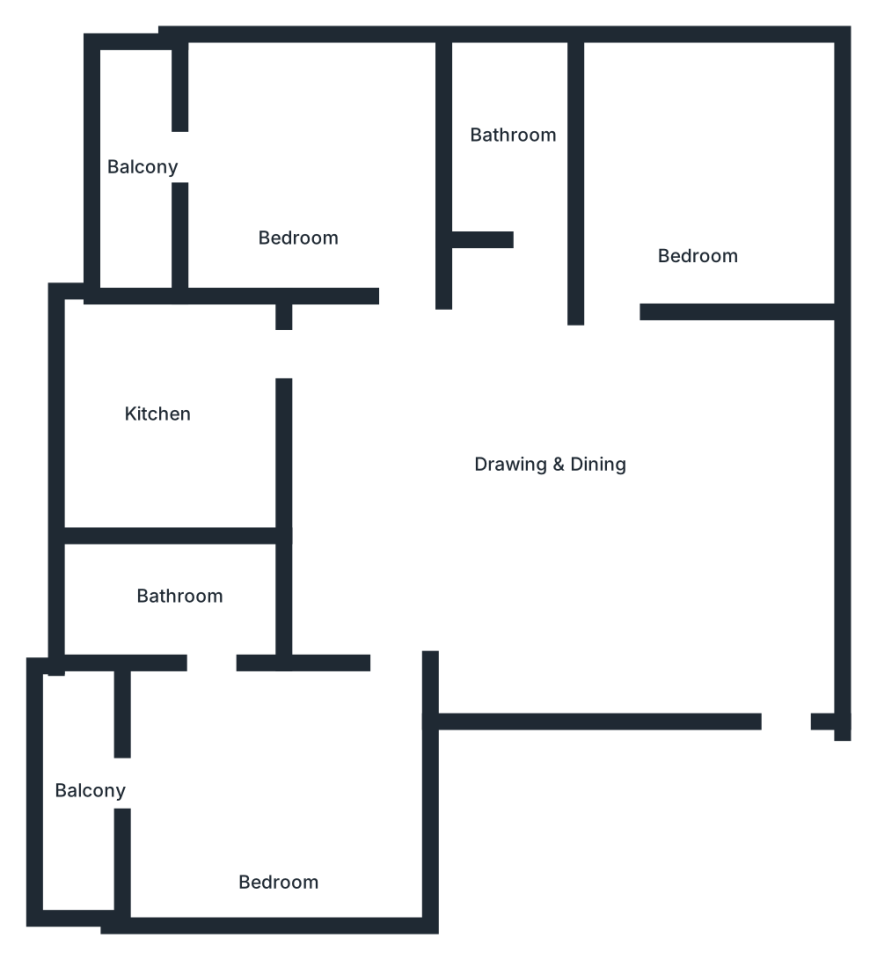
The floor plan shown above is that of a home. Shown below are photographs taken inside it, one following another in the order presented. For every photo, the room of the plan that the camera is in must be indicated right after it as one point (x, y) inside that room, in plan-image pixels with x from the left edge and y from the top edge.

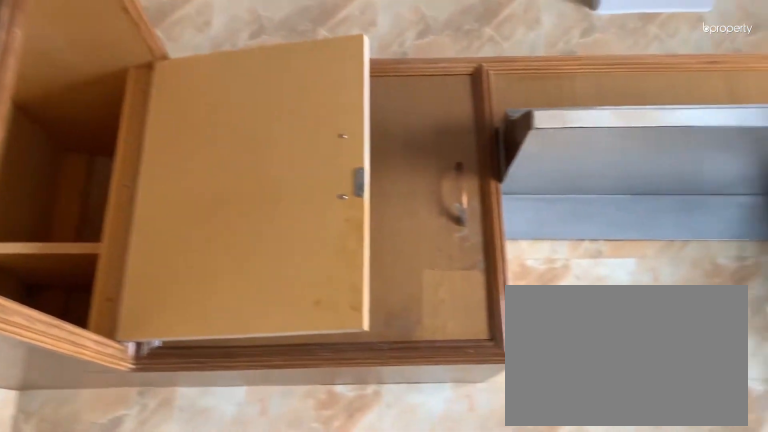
(155, 379)
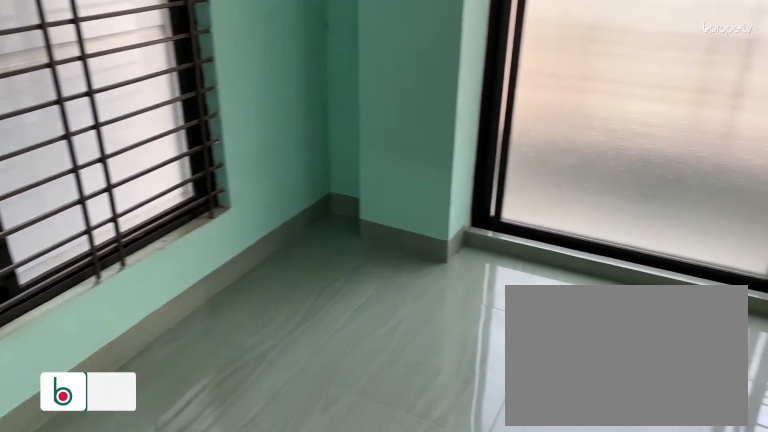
(263, 808)
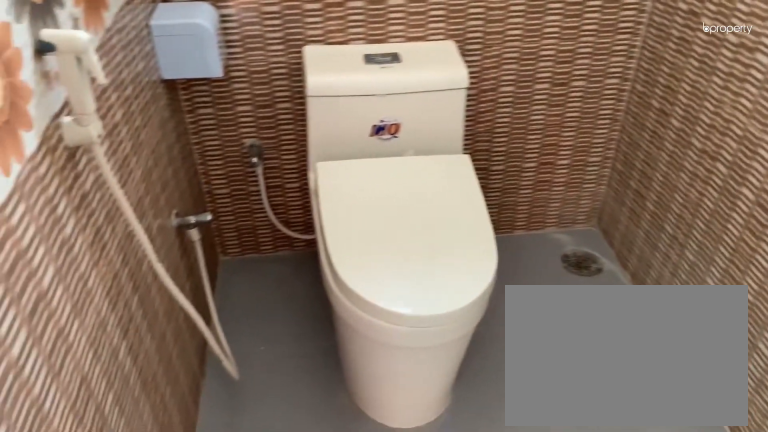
(188, 607)
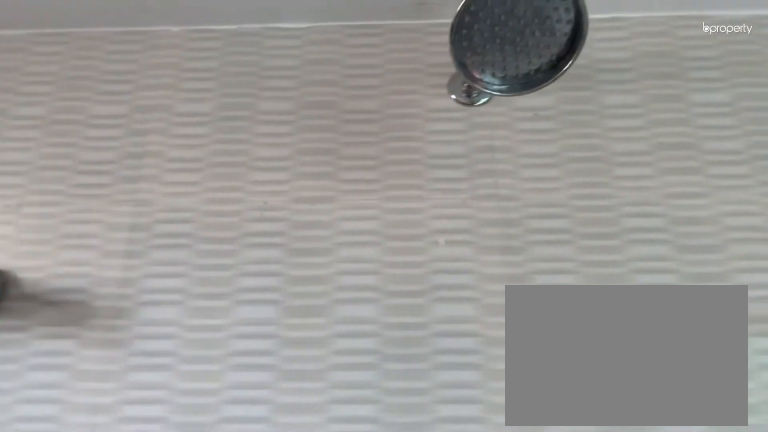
(188, 607)
